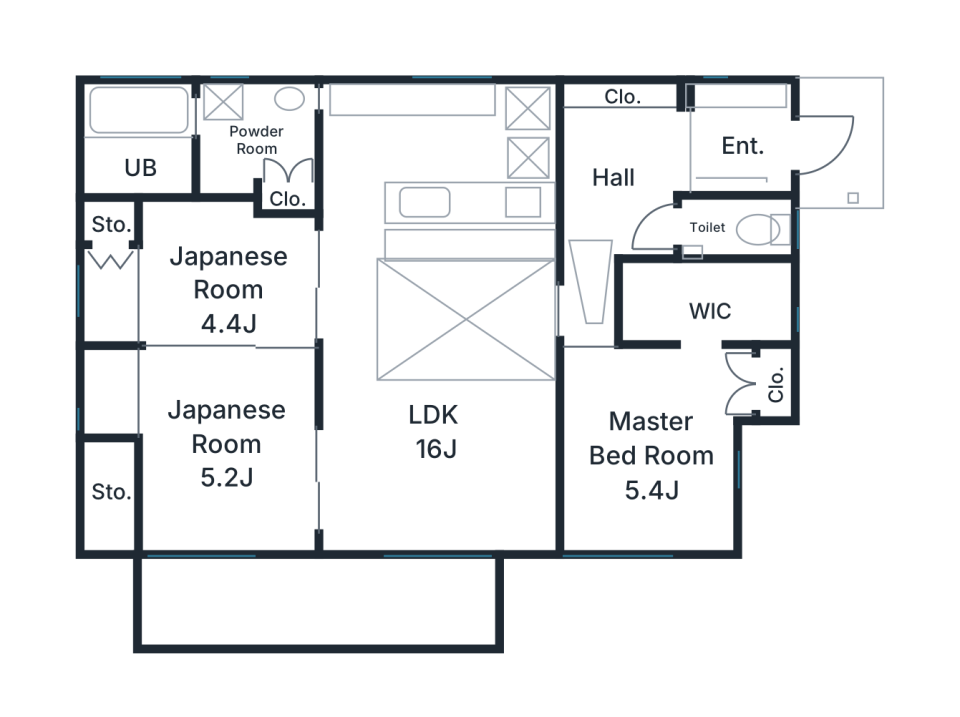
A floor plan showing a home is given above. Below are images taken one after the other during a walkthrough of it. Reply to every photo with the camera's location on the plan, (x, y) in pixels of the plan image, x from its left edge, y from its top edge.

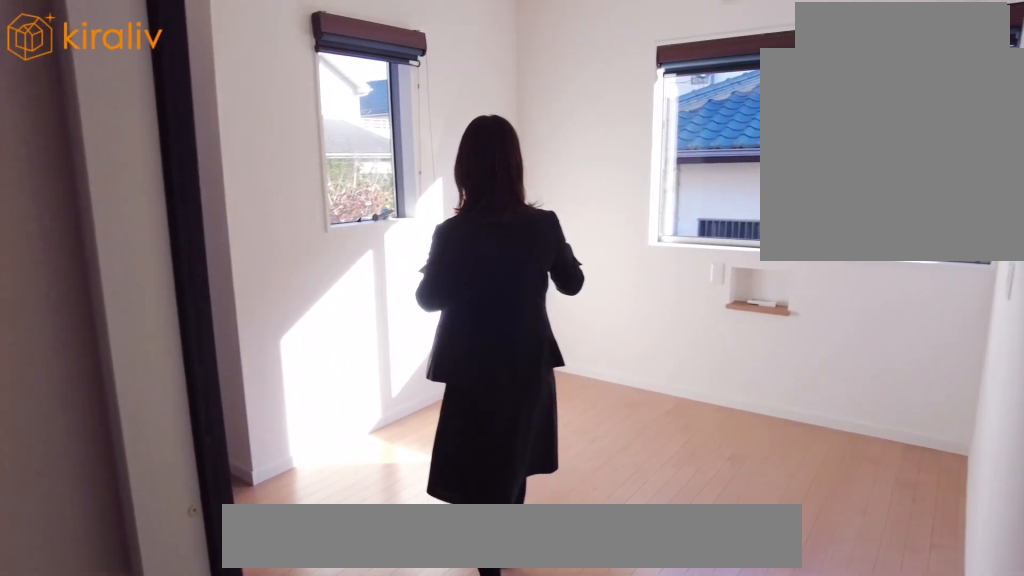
(598, 393)
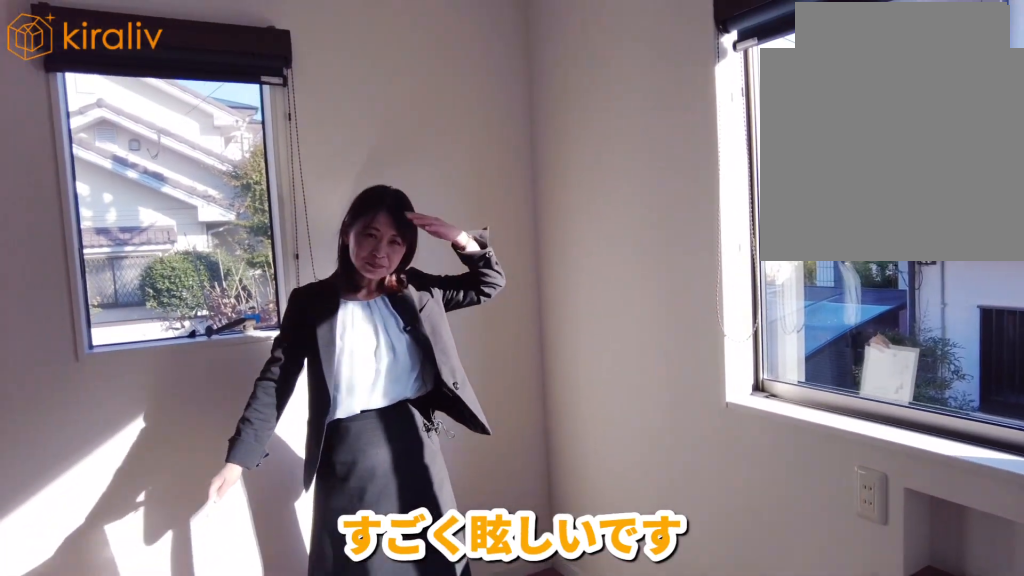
(695, 526)
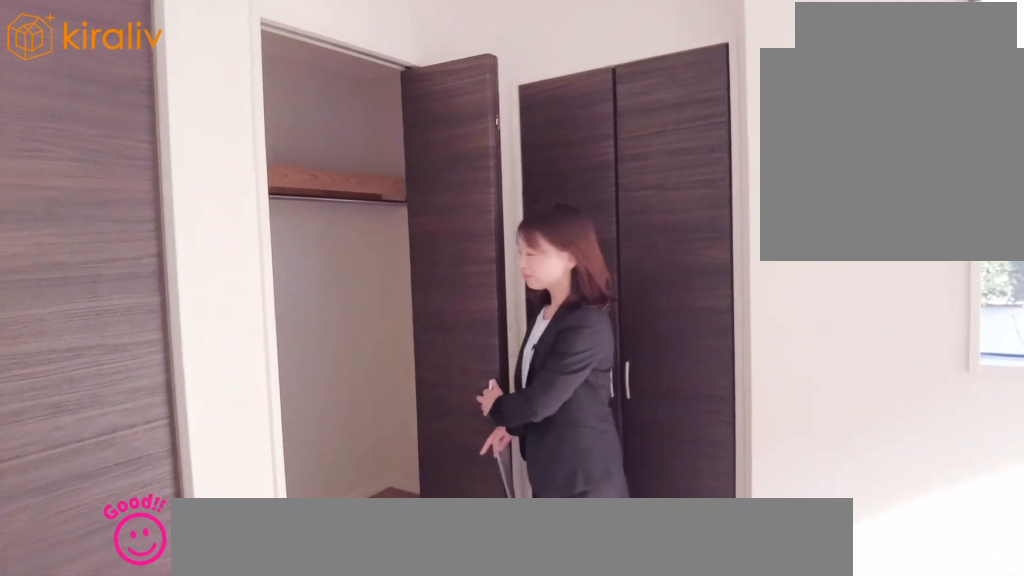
(685, 426)
